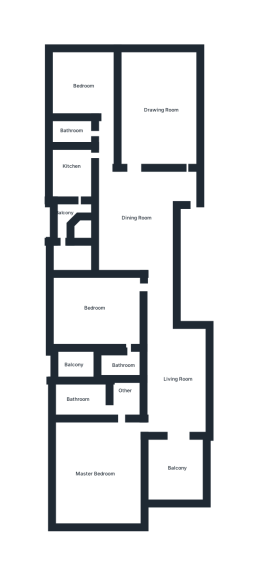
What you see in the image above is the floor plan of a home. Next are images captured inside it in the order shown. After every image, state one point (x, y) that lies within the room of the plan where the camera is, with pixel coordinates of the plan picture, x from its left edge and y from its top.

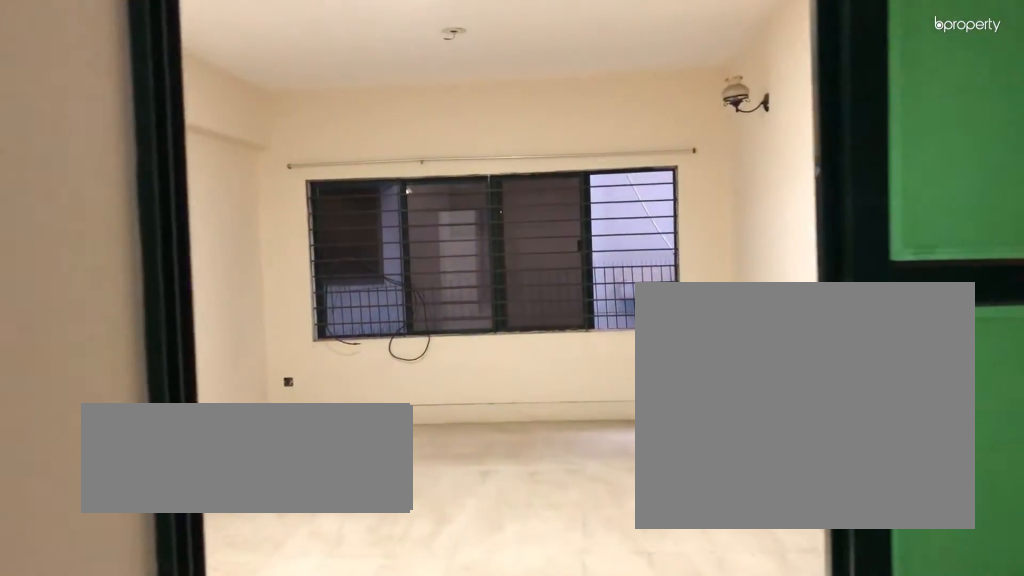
(152, 111)
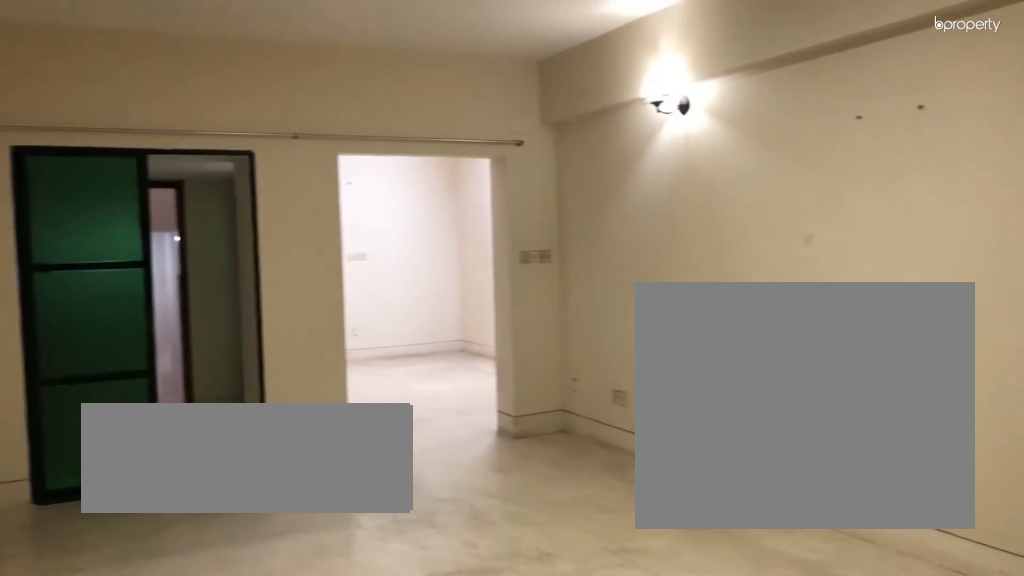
(152, 111)
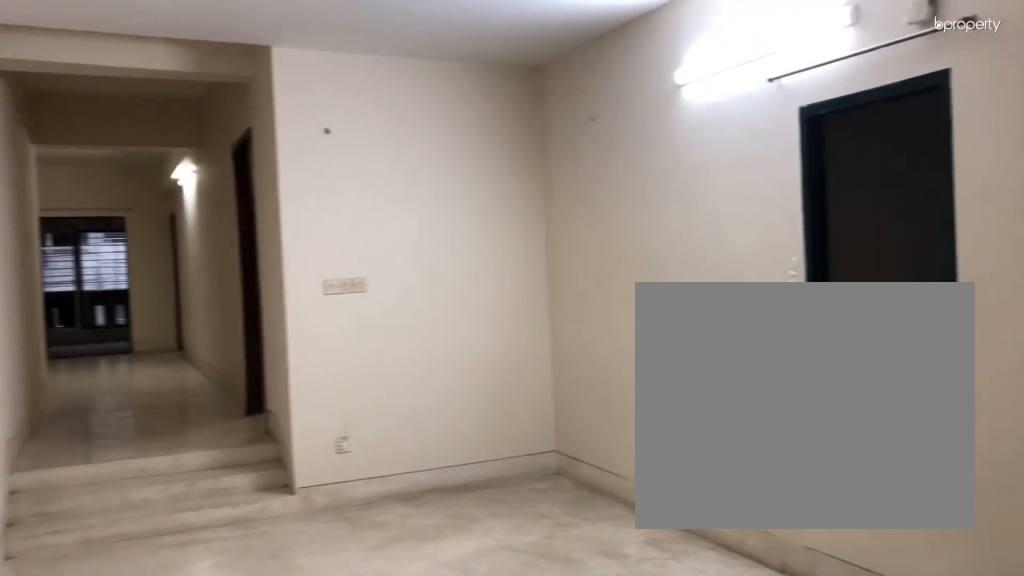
(136, 212)
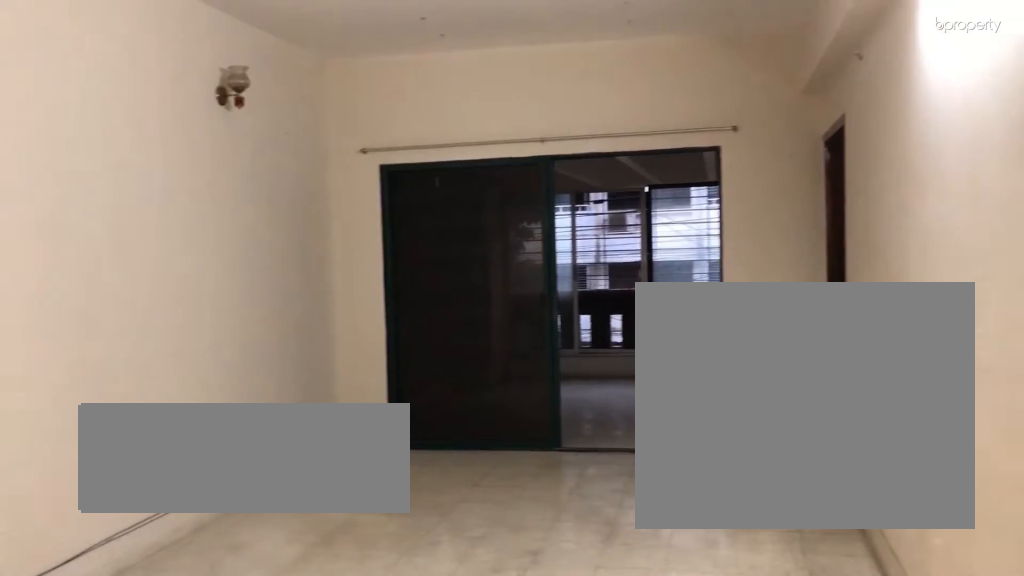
(179, 380)
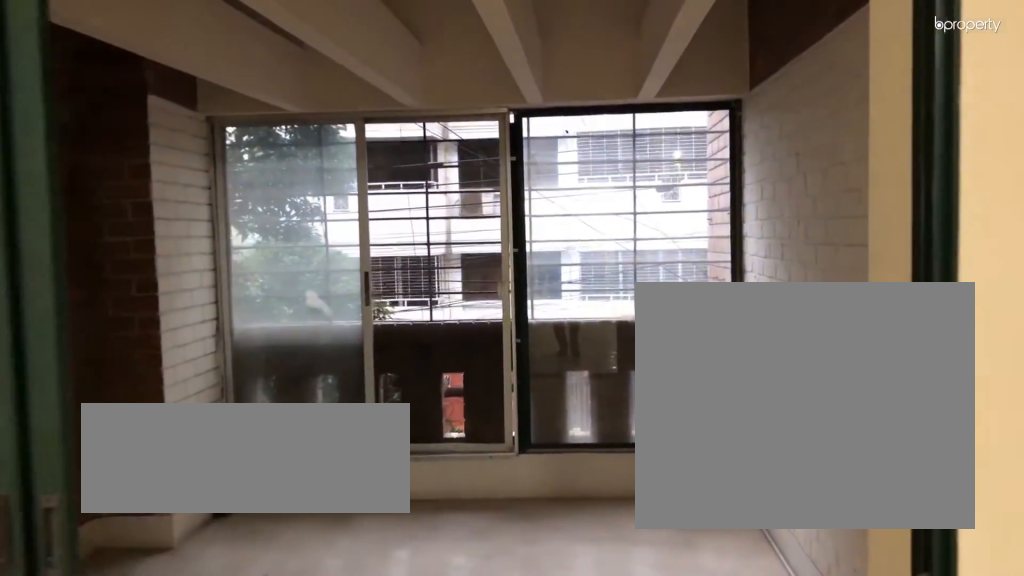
(175, 468)
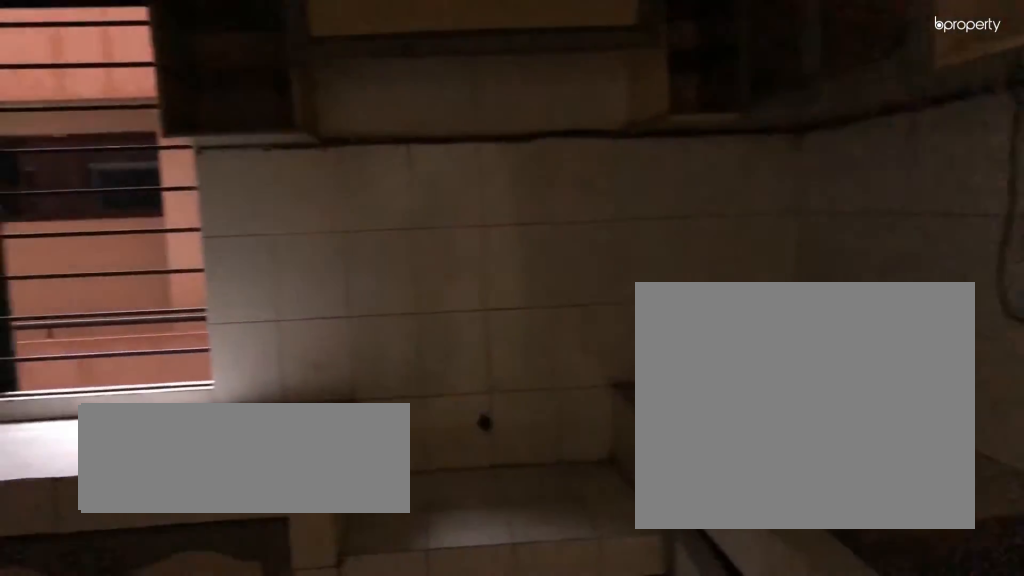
(76, 179)
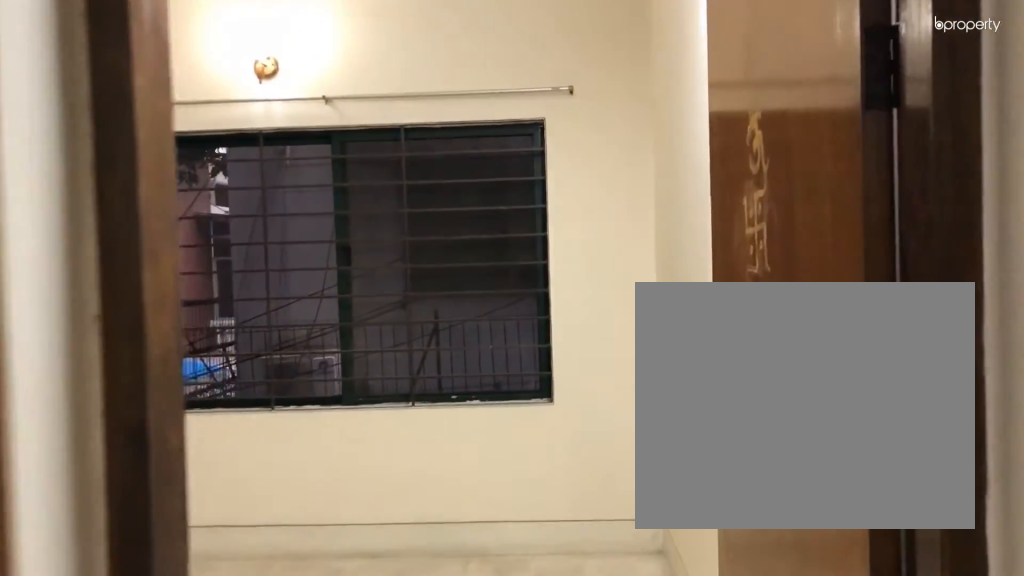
(84, 85)
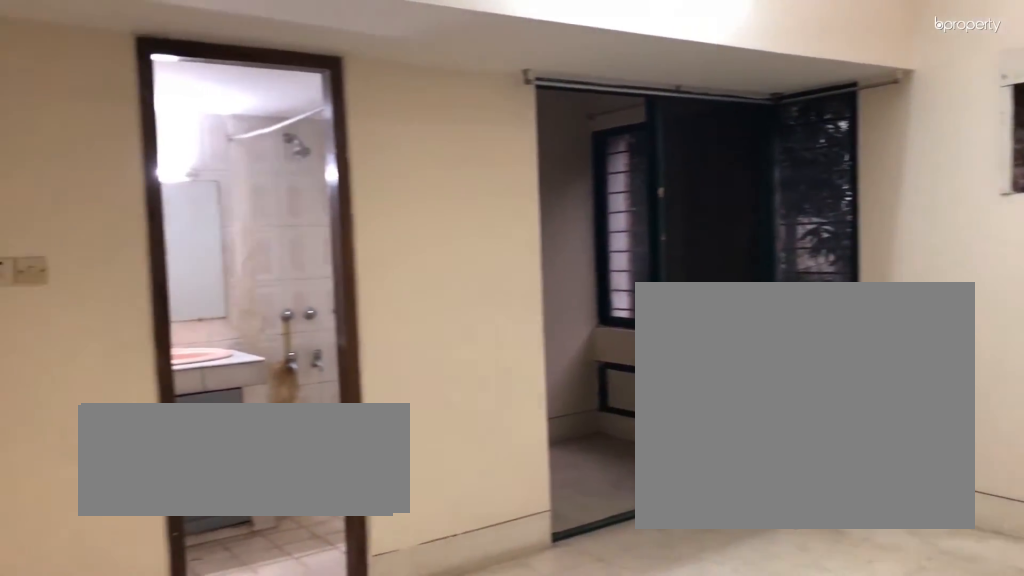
(97, 304)
